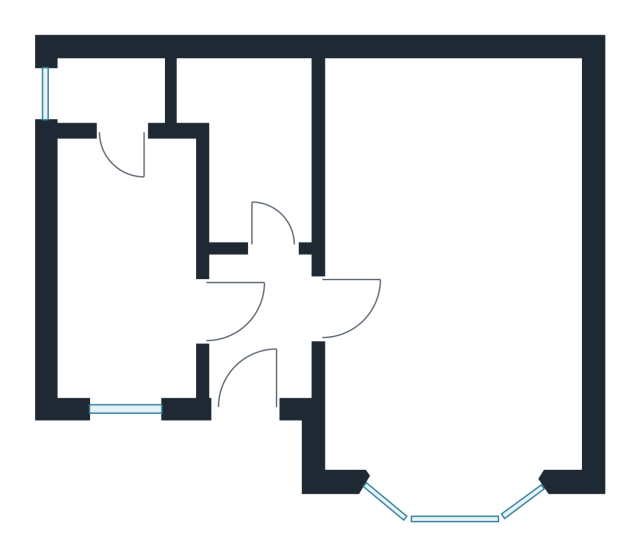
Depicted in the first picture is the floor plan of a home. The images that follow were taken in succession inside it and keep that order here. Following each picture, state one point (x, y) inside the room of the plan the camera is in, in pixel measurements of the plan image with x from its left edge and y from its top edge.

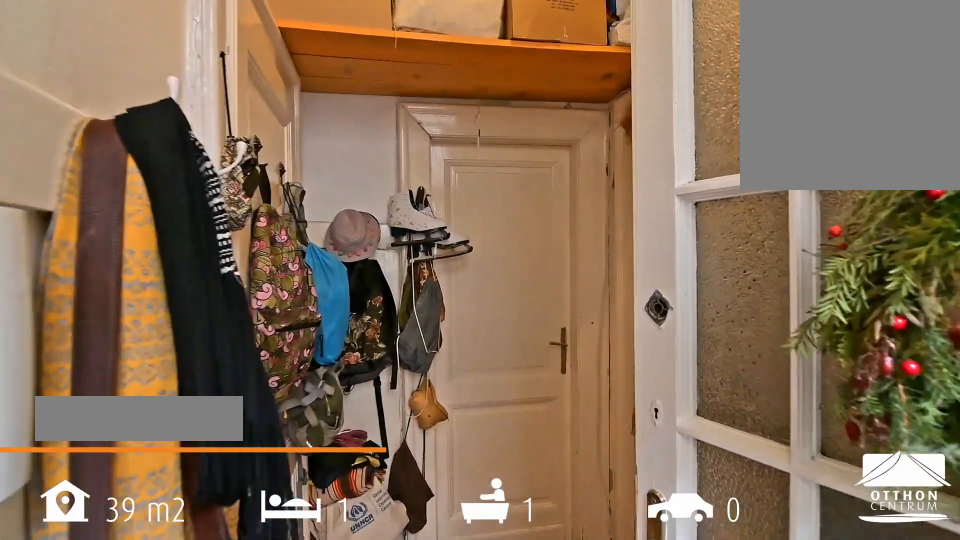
(264, 330)
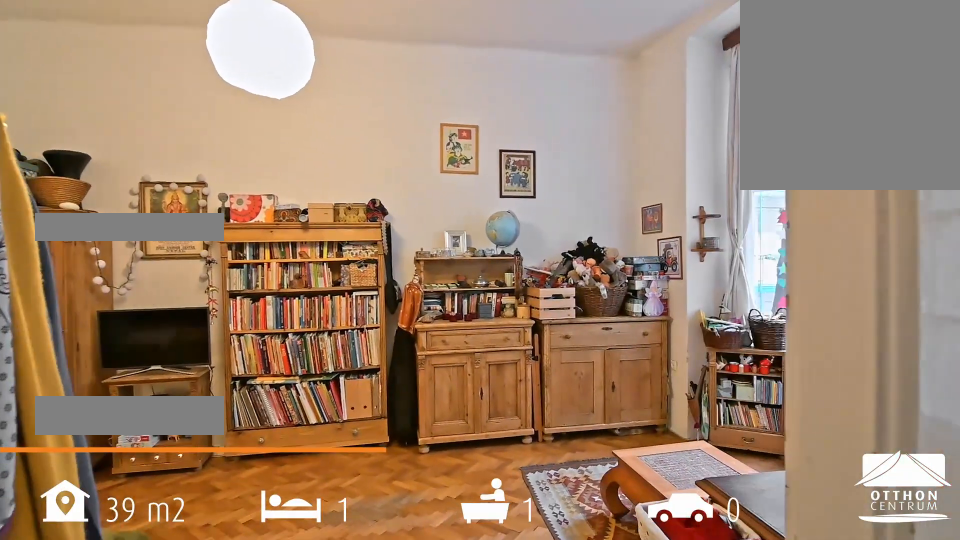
(453, 263)
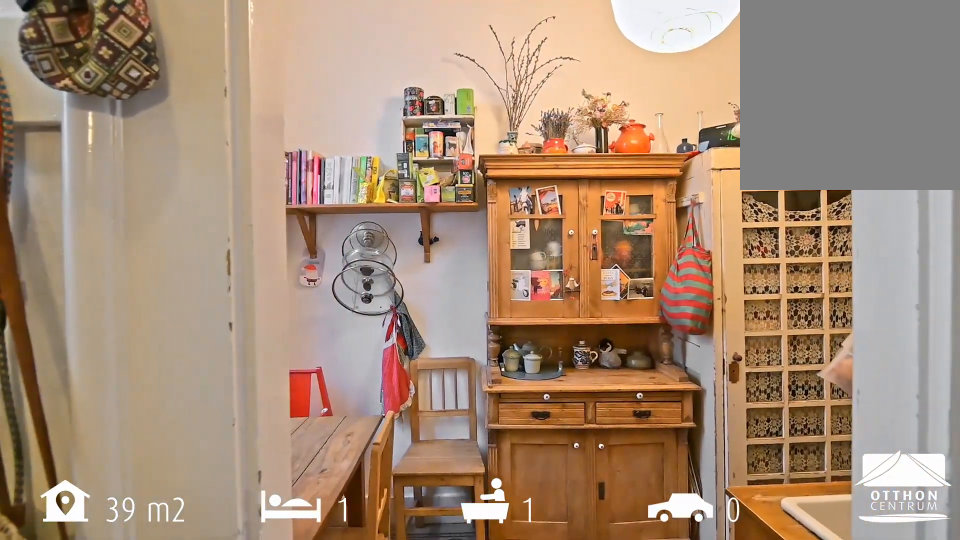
(124, 281)
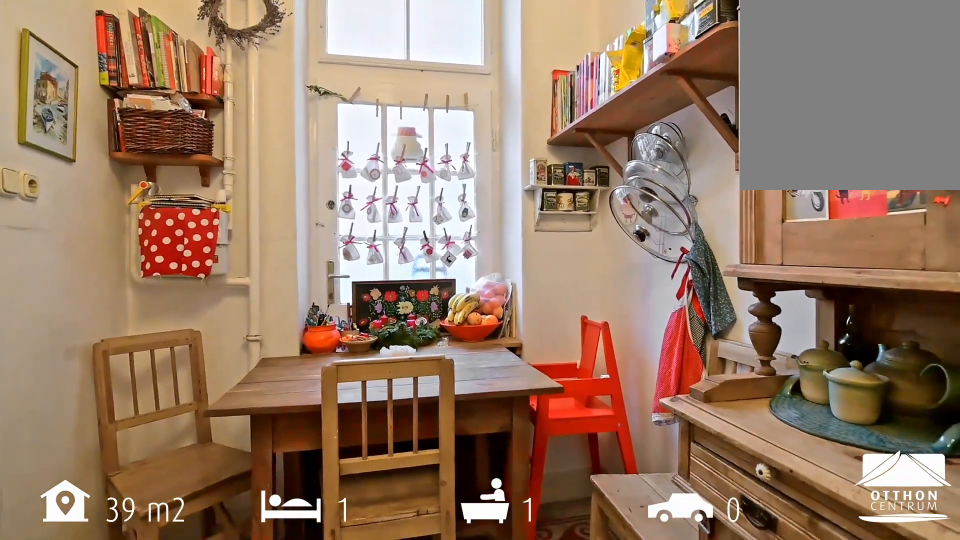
(124, 282)
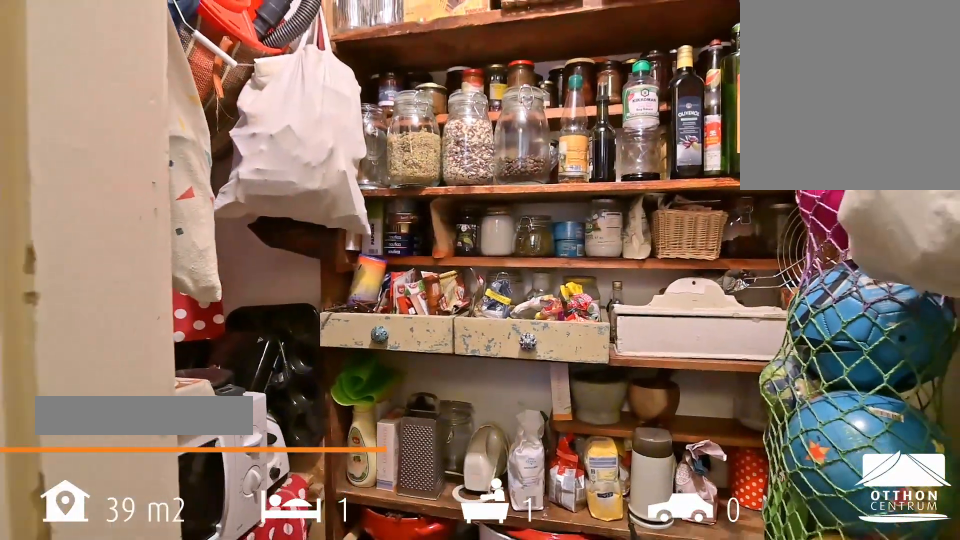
(111, 92)
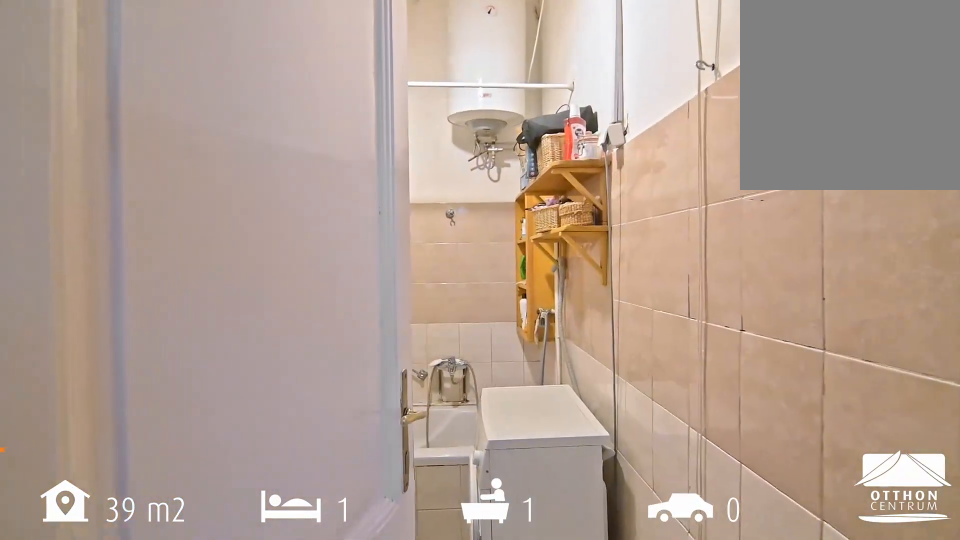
(255, 141)
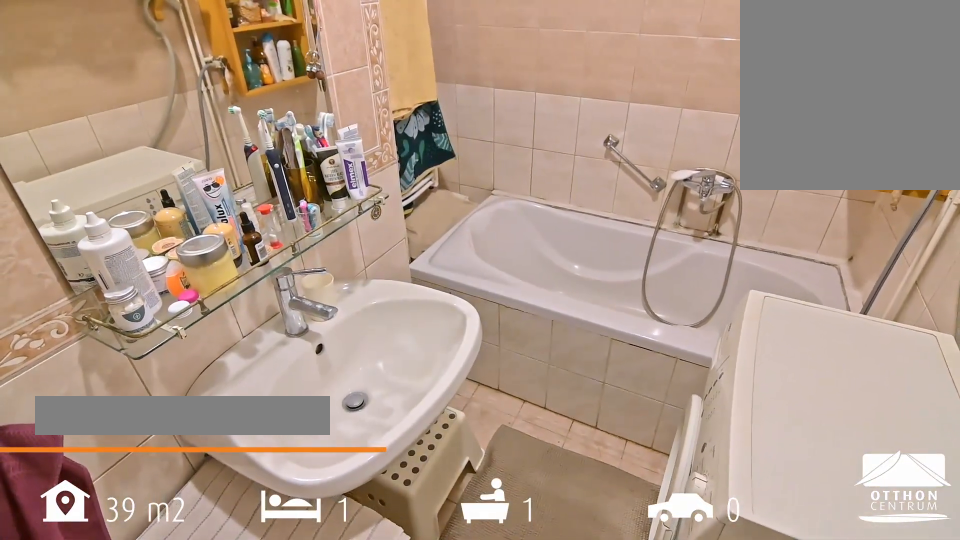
(255, 141)
